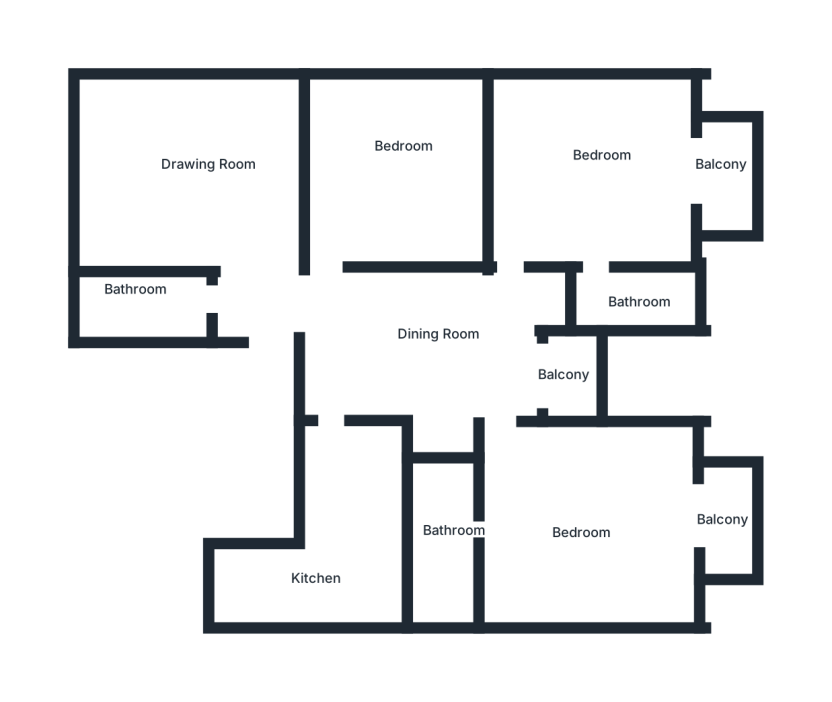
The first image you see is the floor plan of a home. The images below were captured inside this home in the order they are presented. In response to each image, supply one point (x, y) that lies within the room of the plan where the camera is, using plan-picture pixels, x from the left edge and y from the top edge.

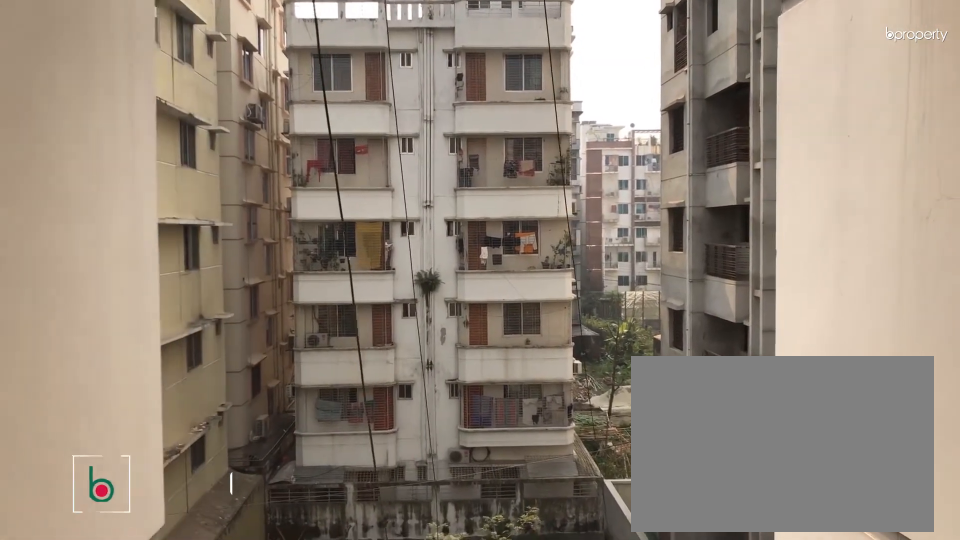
(570, 373)
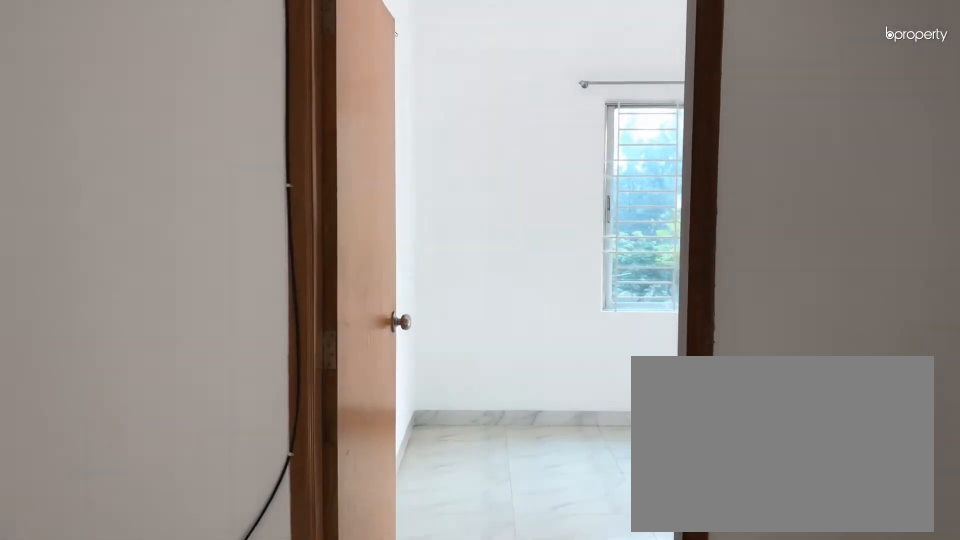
(510, 301)
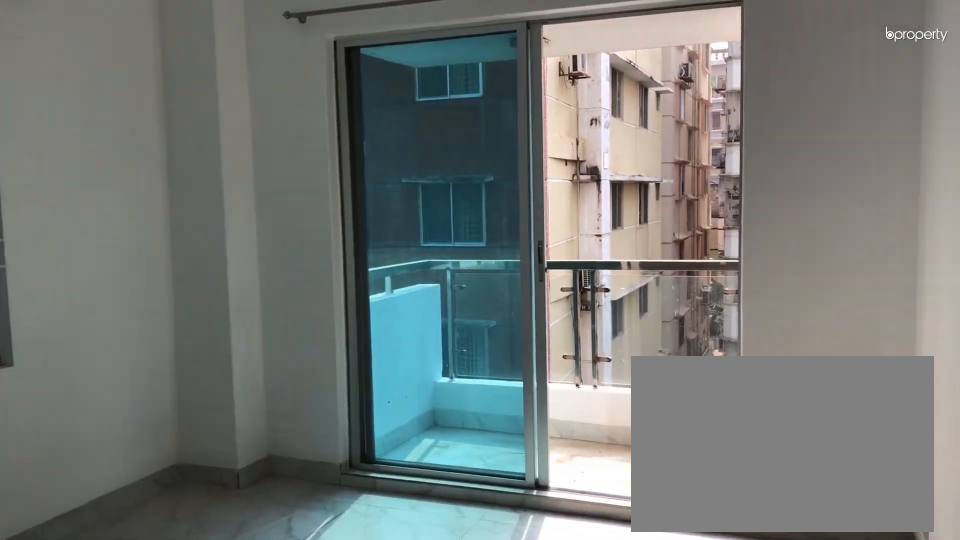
(599, 201)
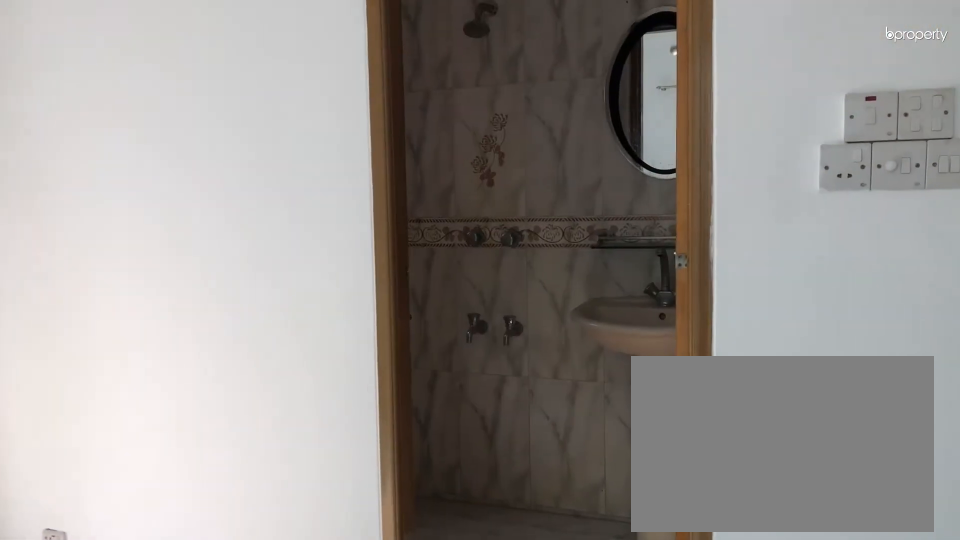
(599, 201)
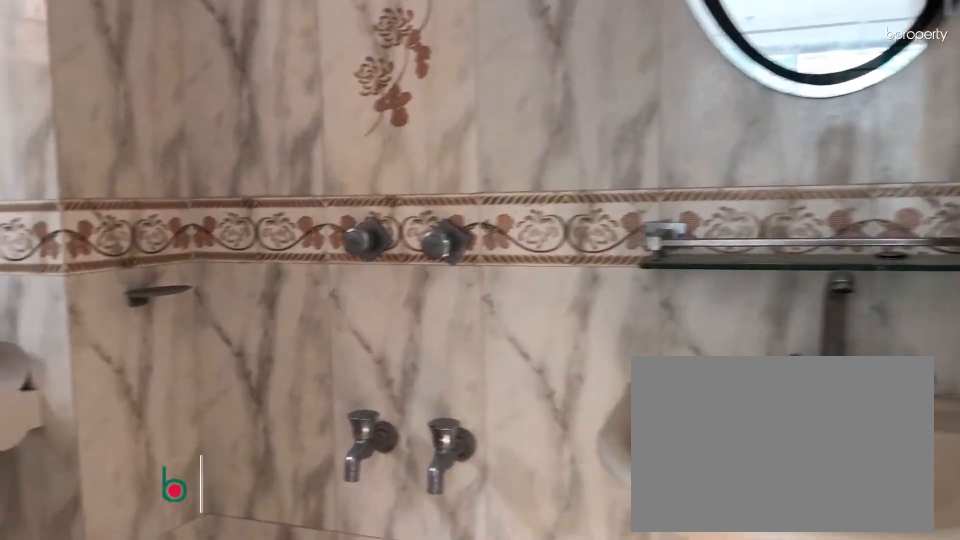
(625, 295)
